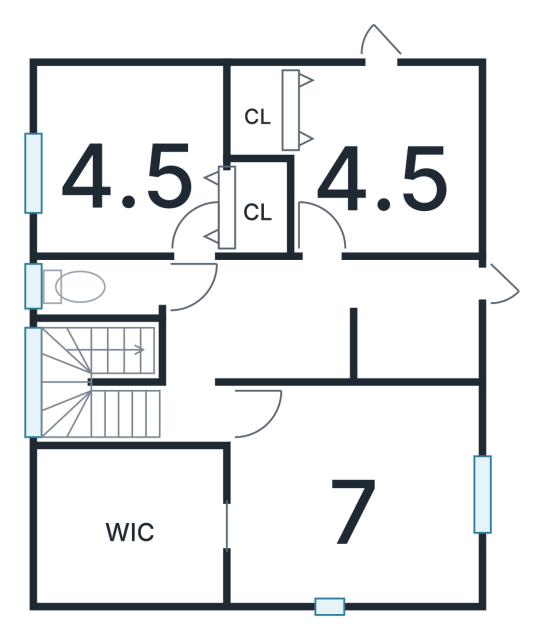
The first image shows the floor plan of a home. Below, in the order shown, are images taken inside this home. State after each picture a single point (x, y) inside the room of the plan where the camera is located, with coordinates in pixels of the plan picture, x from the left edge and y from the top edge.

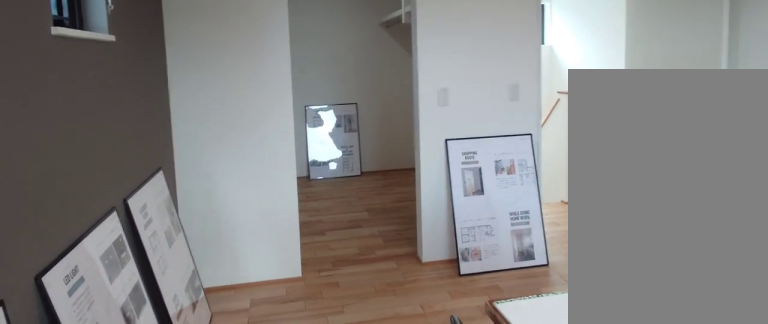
(349, 529)
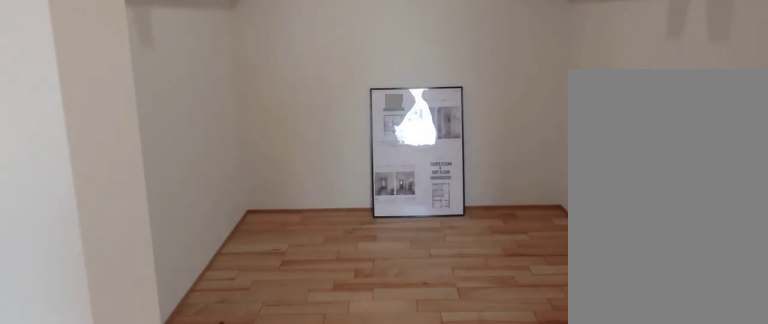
(135, 539)
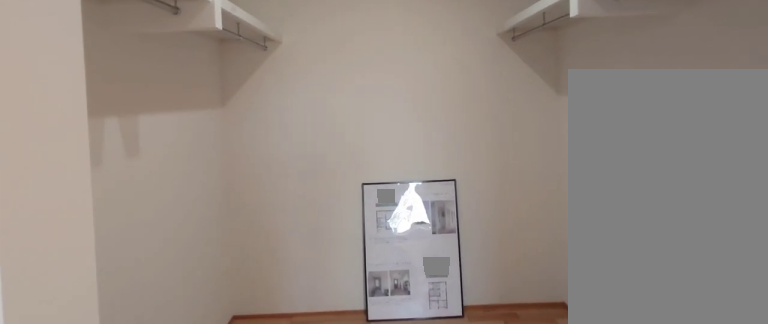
(135, 539)
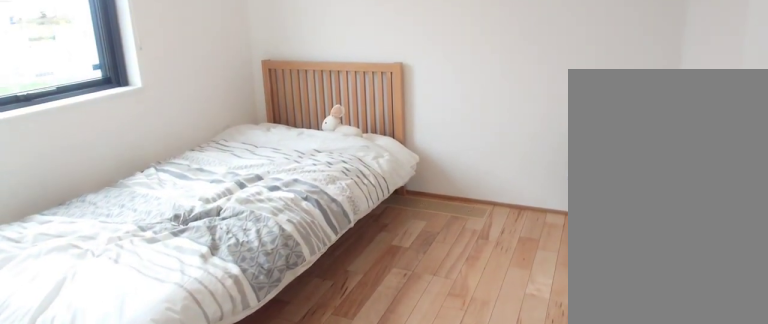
(131, 167)
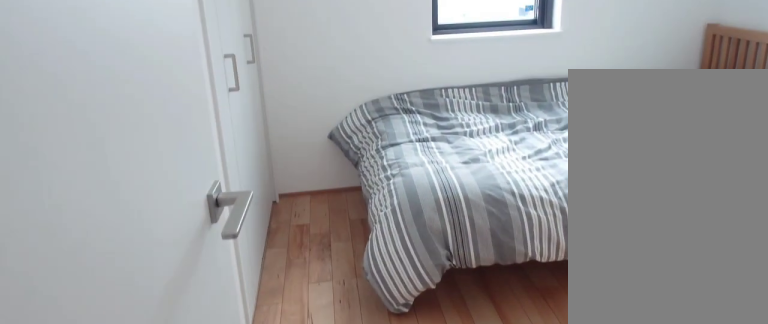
(389, 163)
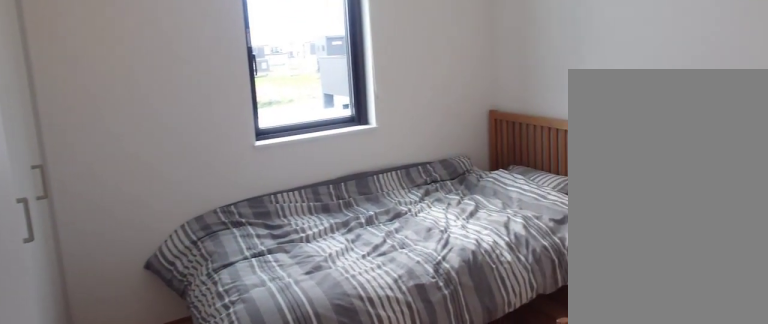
(389, 163)
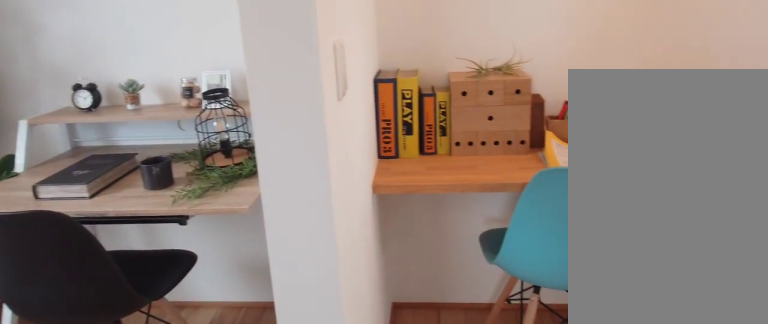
(337, 331)
